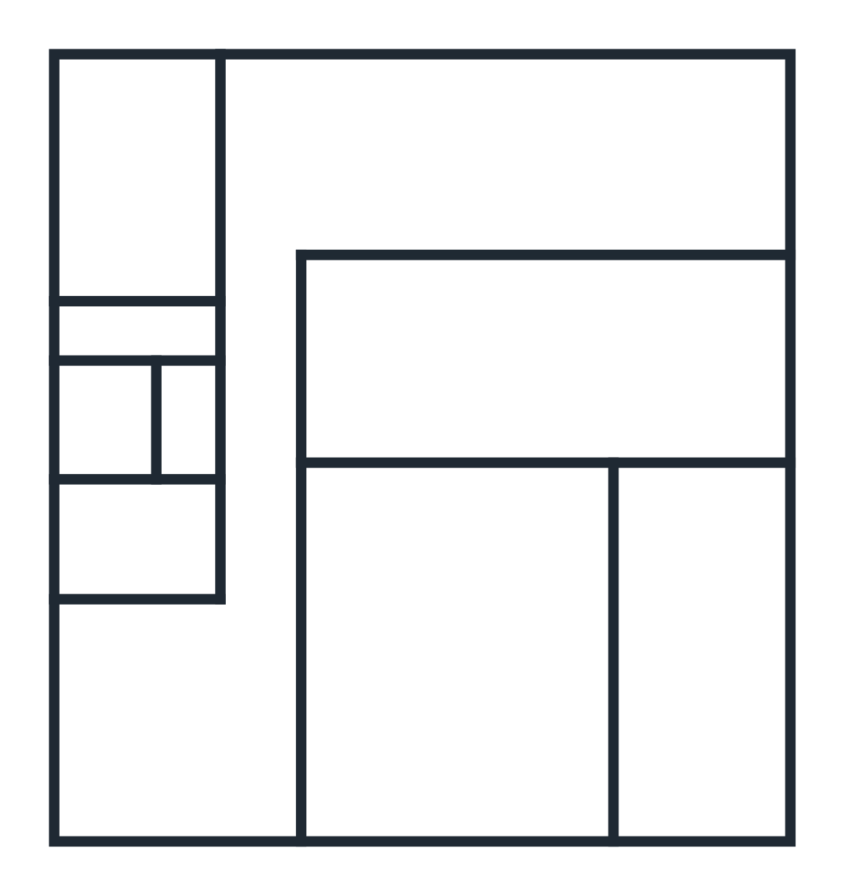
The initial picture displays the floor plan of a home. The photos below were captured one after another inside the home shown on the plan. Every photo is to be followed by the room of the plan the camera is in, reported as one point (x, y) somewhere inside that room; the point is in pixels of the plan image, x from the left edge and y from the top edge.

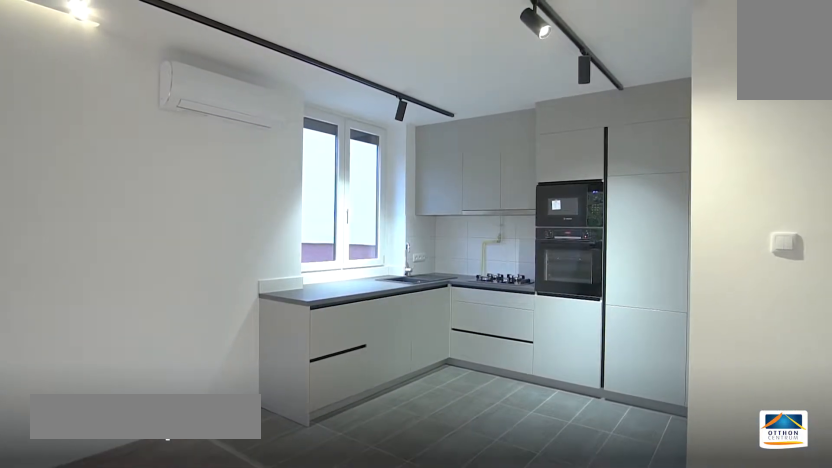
(333, 699)
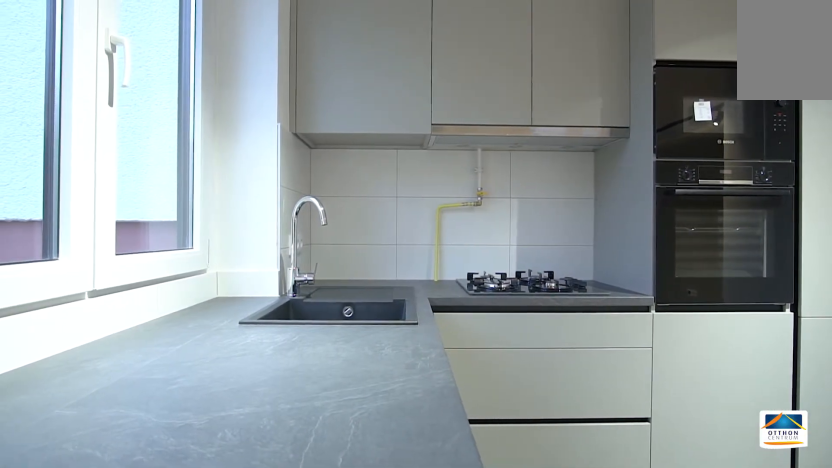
(193, 698)
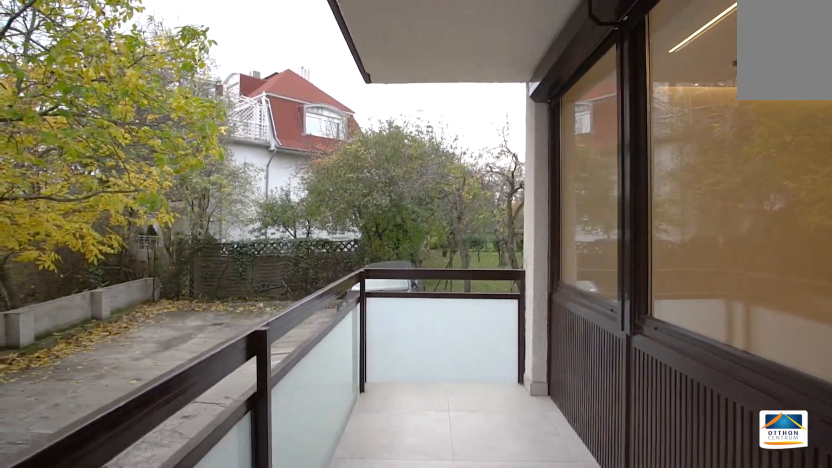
(698, 658)
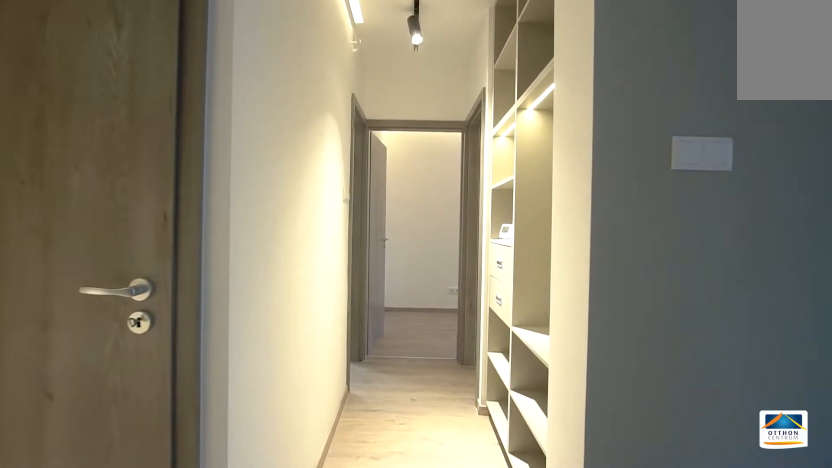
(265, 413)
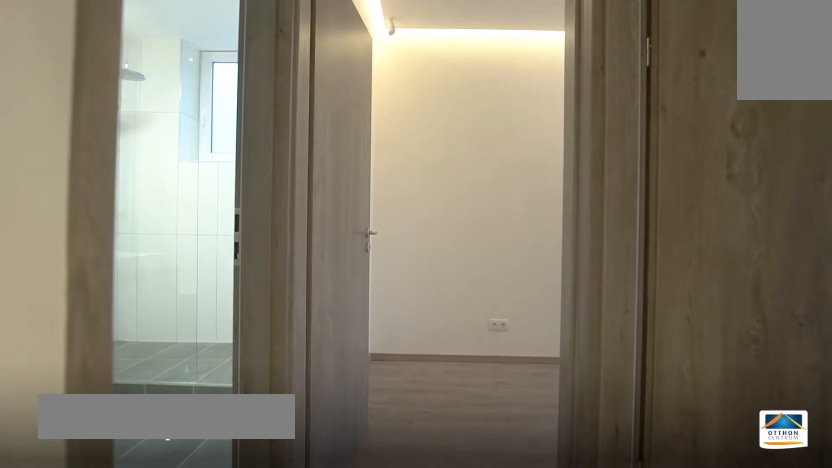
(265, 414)
